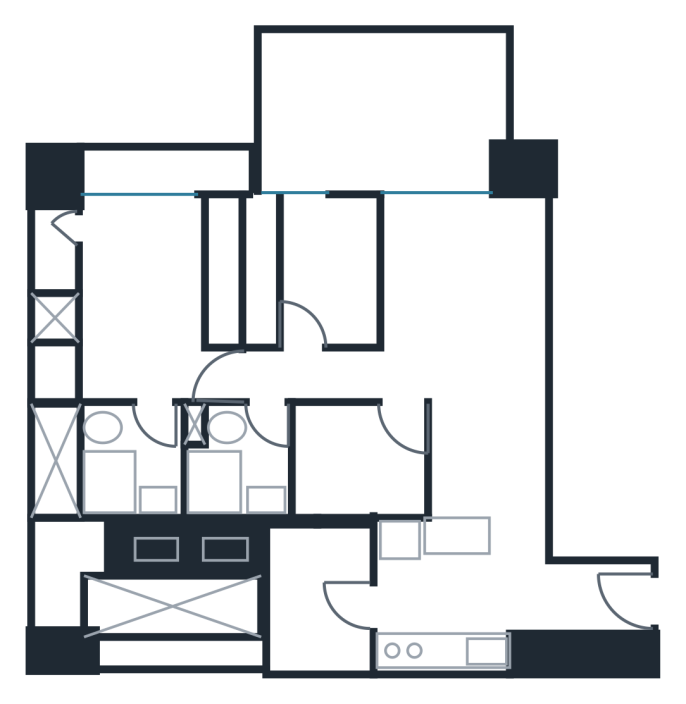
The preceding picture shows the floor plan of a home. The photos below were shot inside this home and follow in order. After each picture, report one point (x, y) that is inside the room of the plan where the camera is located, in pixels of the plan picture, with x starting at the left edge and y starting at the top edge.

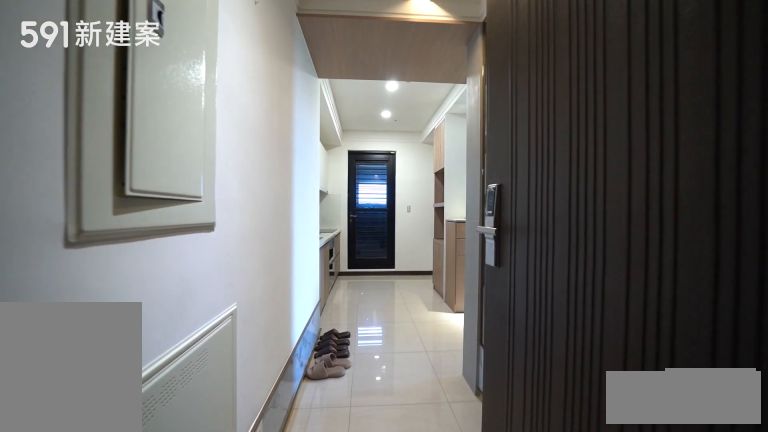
(584, 621)
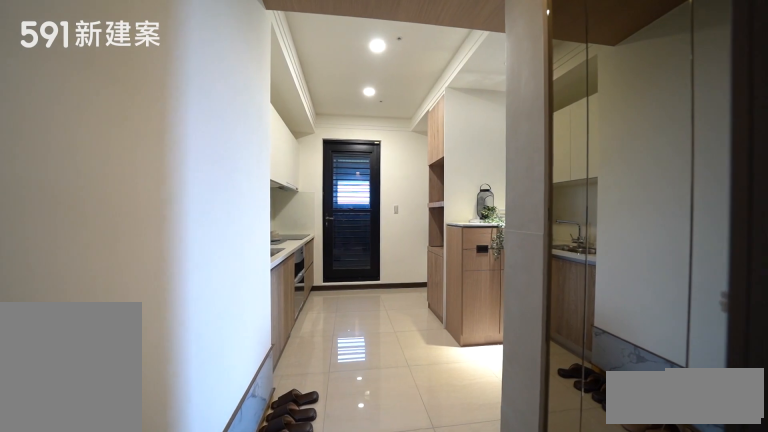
(584, 621)
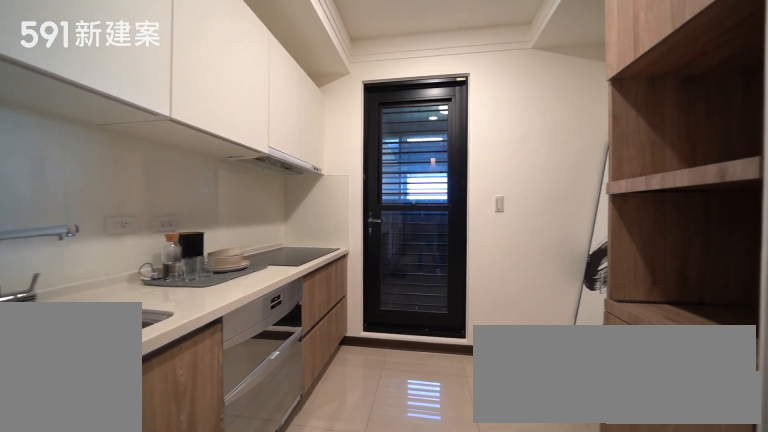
(440, 592)
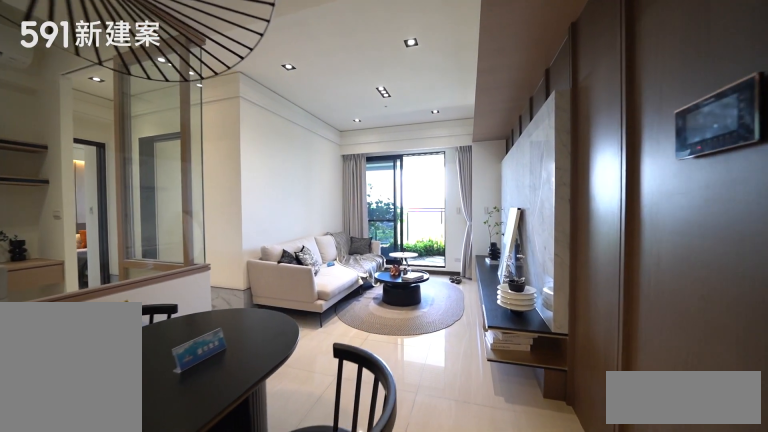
(486, 456)
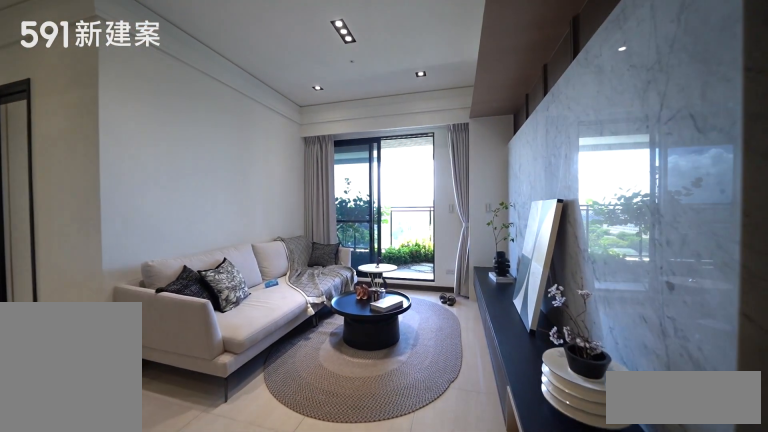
(465, 289)
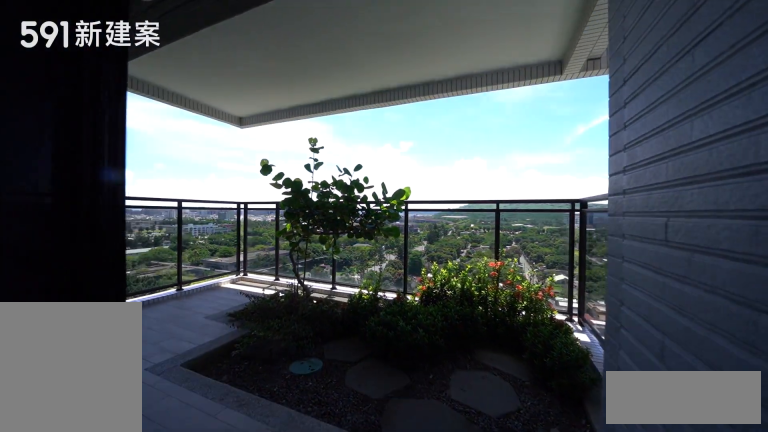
(385, 110)
